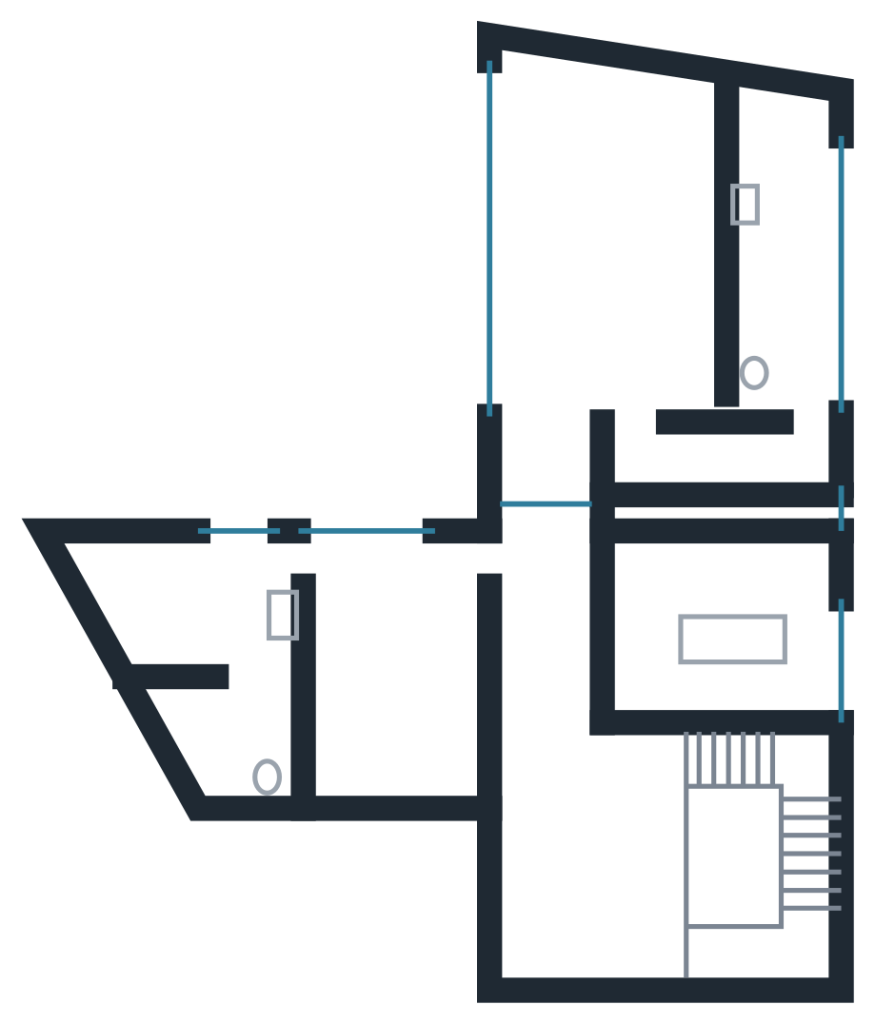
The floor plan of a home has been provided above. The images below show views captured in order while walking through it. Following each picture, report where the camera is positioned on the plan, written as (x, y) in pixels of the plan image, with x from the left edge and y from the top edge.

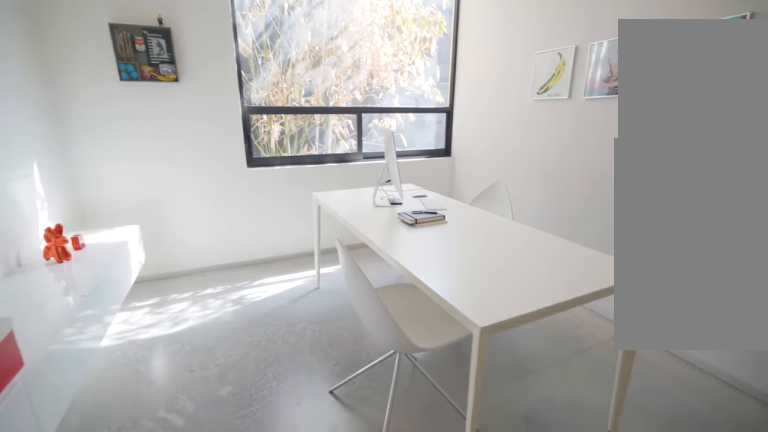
(651, 633)
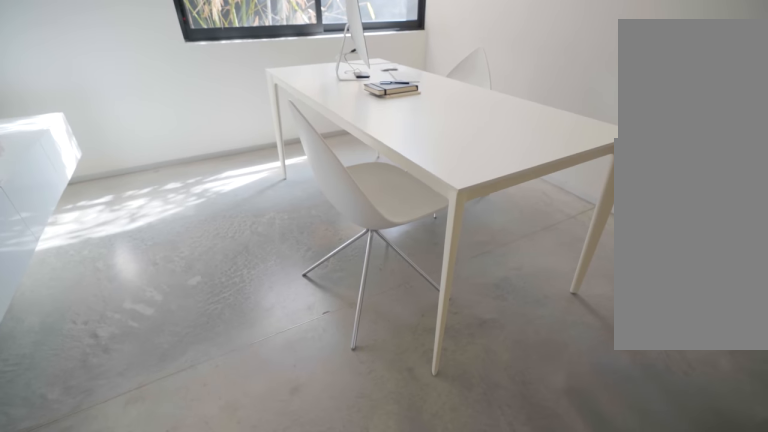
(643, 607)
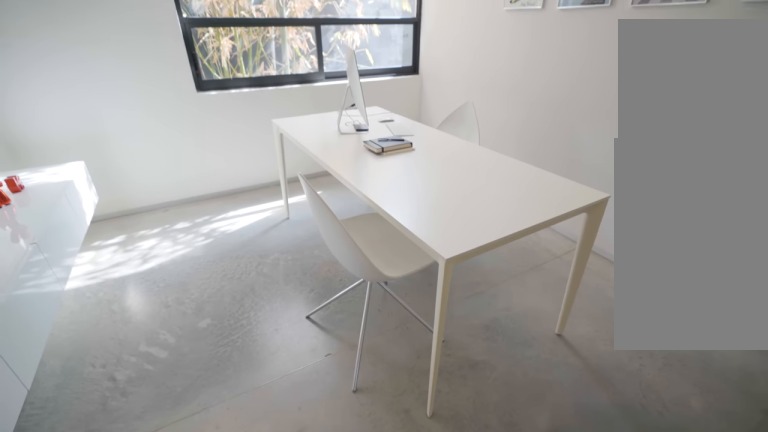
(648, 583)
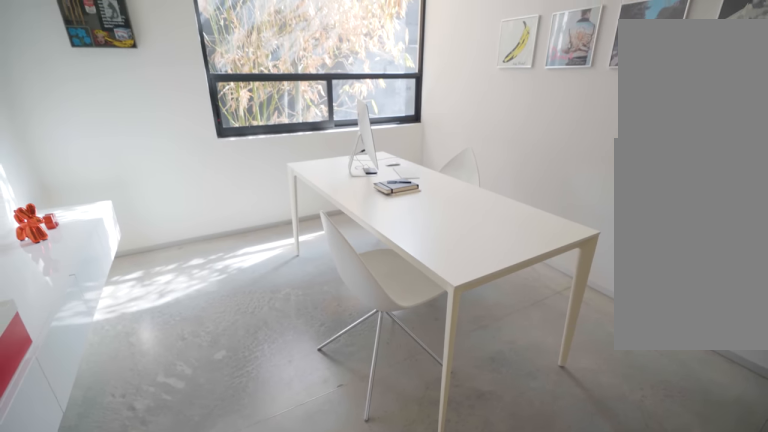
(648, 583)
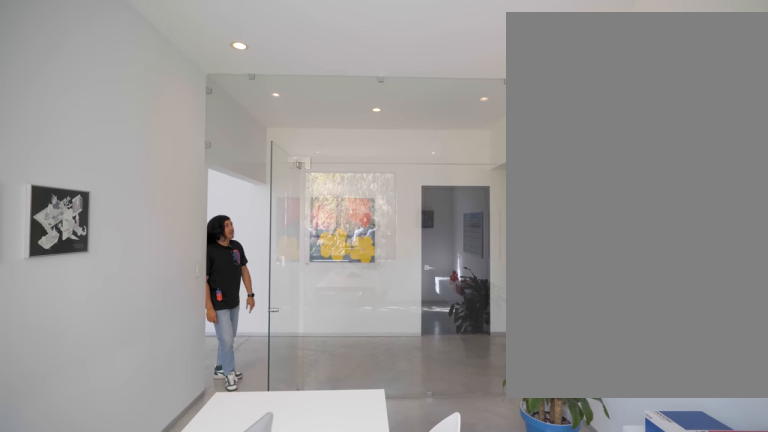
(799, 599)
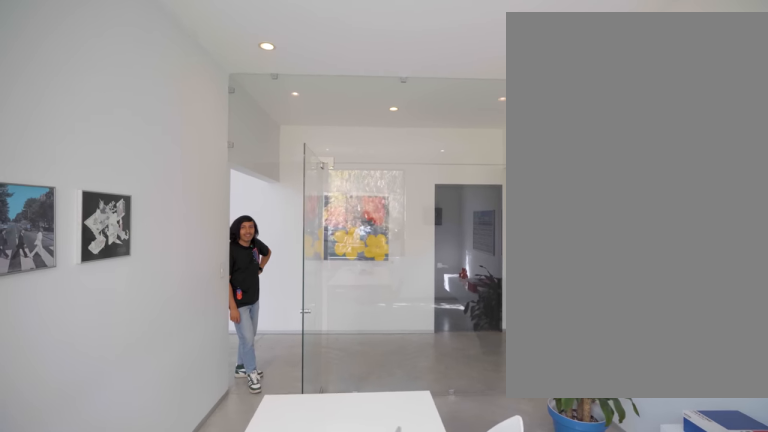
(798, 603)
